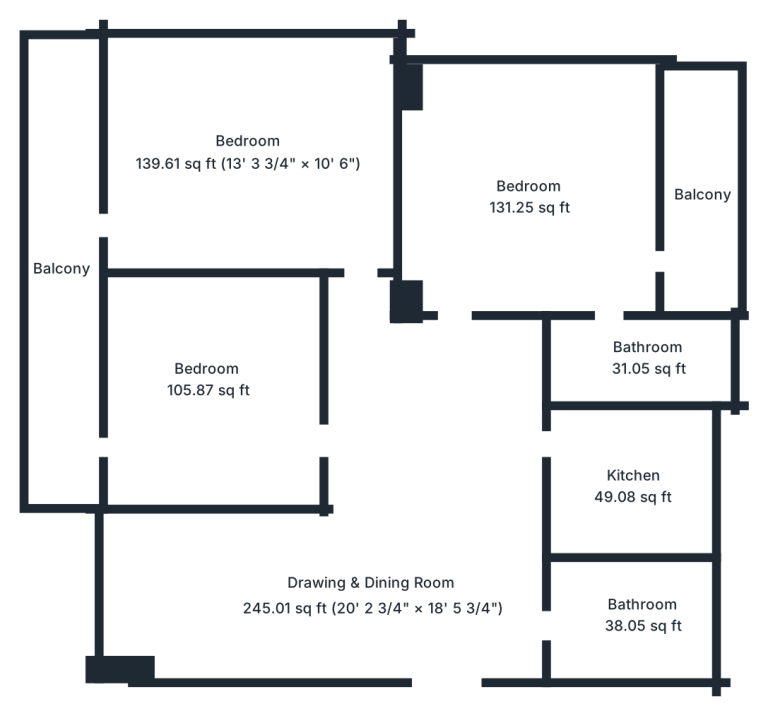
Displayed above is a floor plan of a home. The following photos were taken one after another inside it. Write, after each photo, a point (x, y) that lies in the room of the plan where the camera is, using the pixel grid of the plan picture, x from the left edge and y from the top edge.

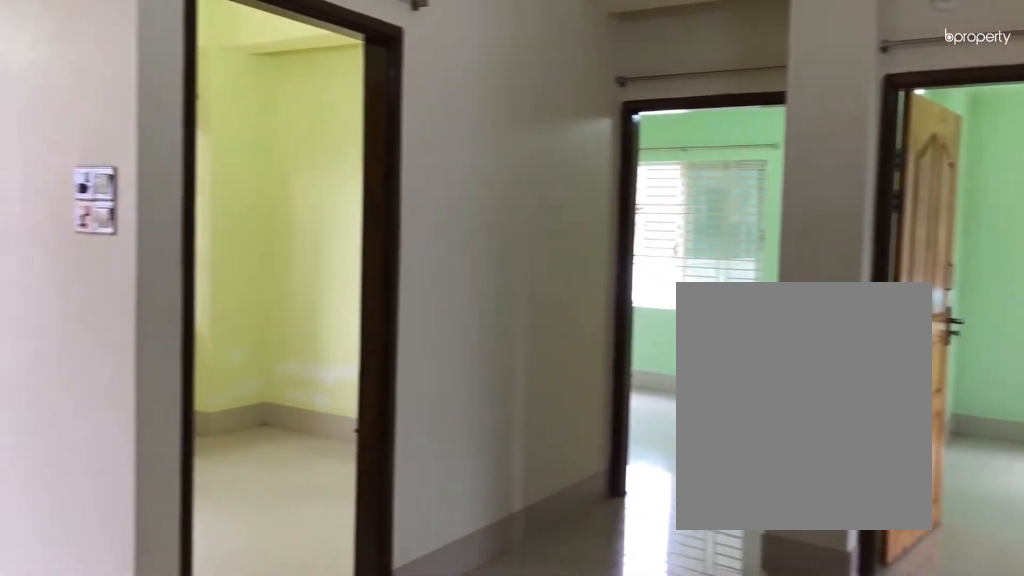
(371, 595)
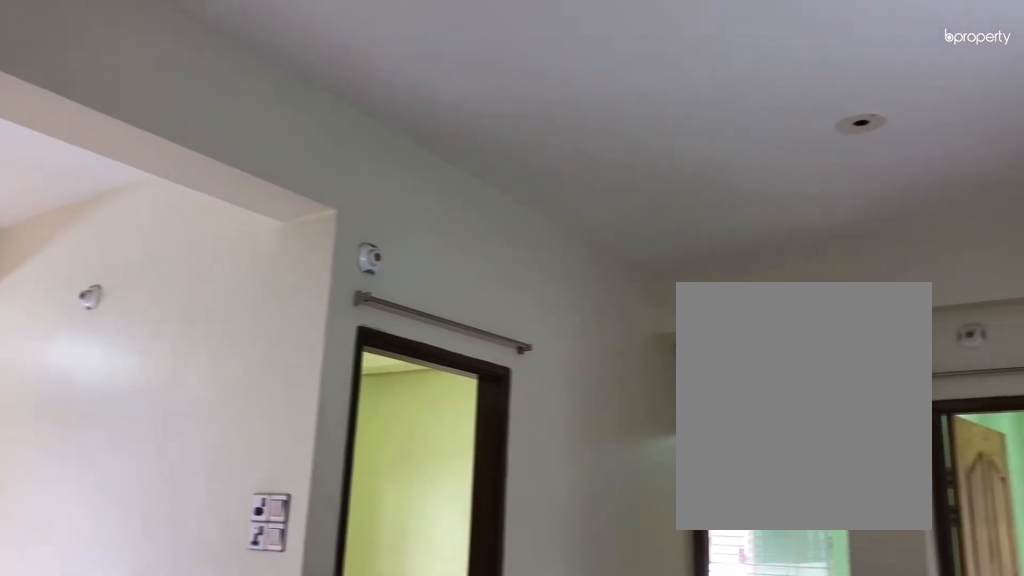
(372, 595)
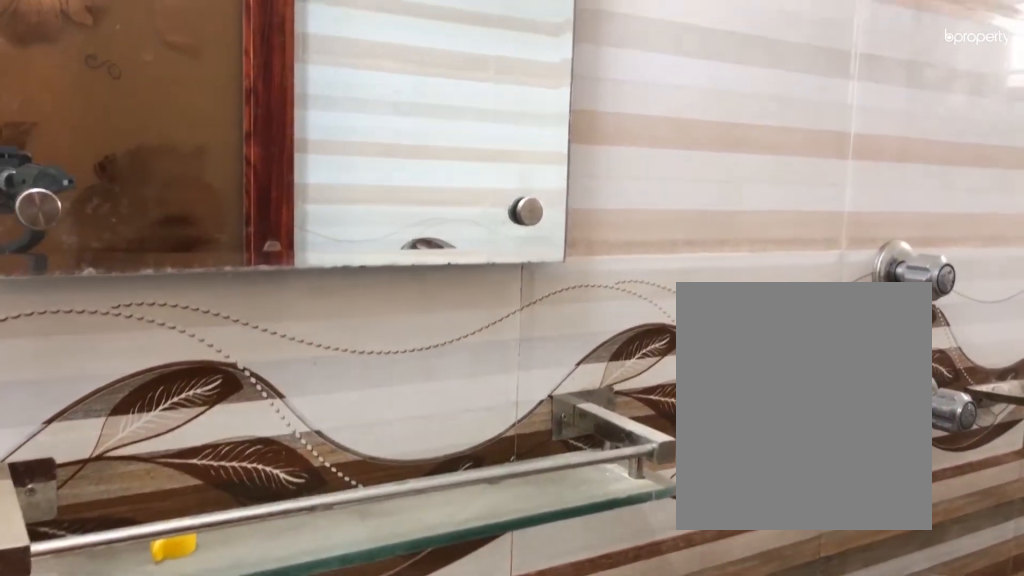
(645, 615)
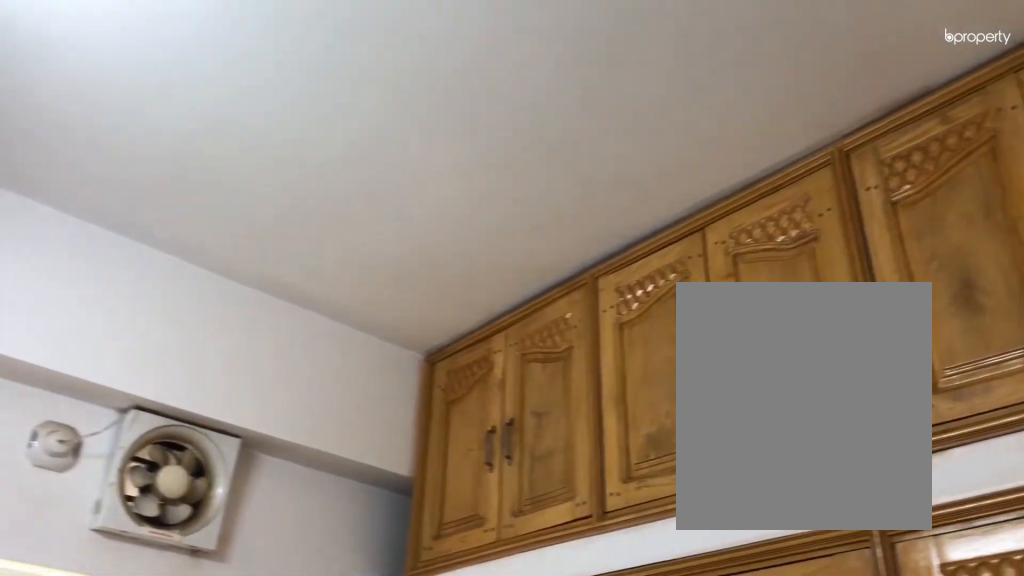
(632, 485)
